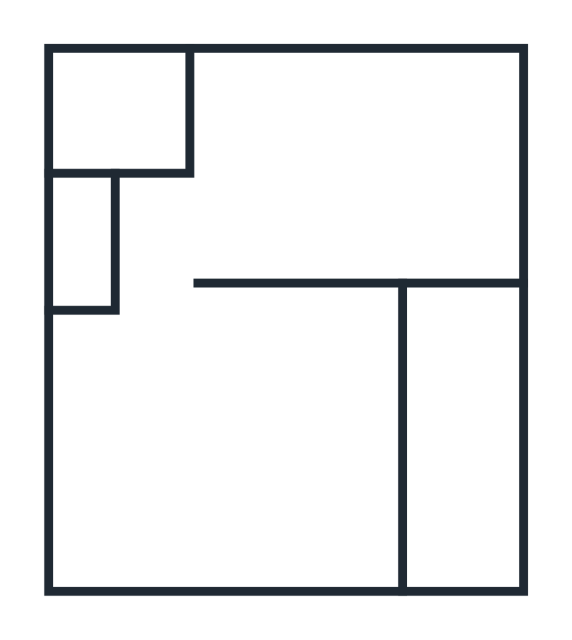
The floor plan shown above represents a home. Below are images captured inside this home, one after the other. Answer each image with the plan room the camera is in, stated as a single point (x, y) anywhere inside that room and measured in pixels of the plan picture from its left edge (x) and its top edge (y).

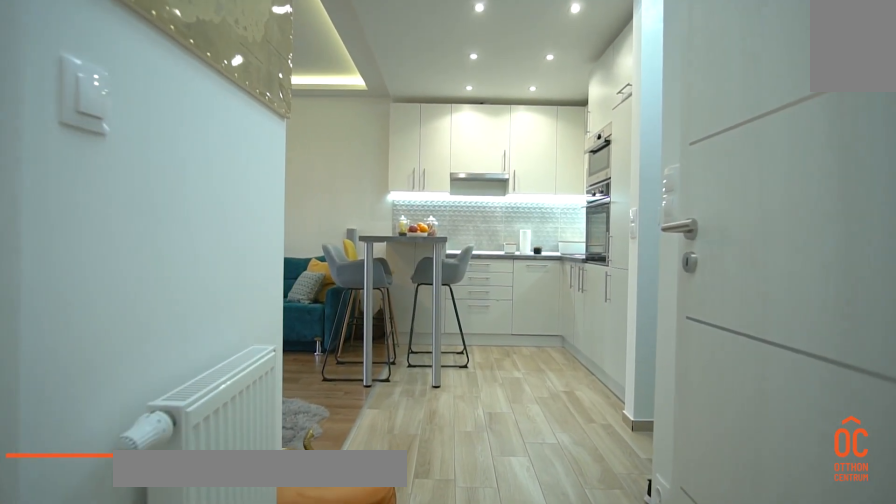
(213, 467)
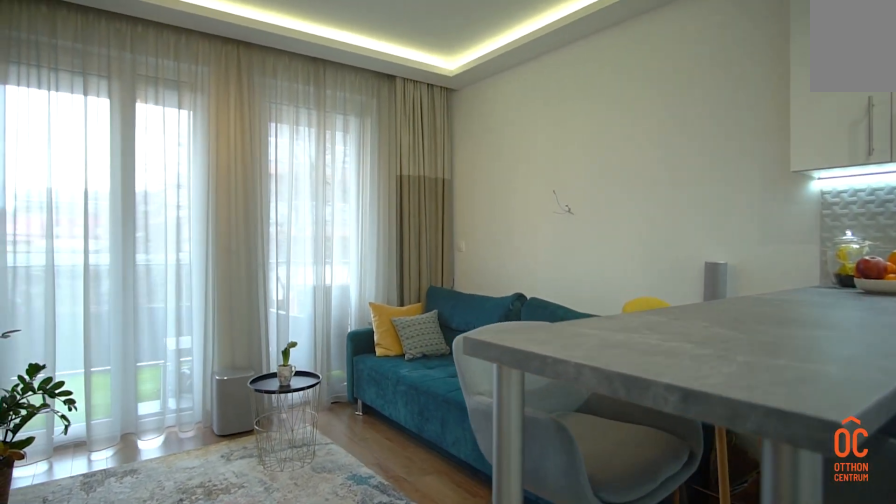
(214, 467)
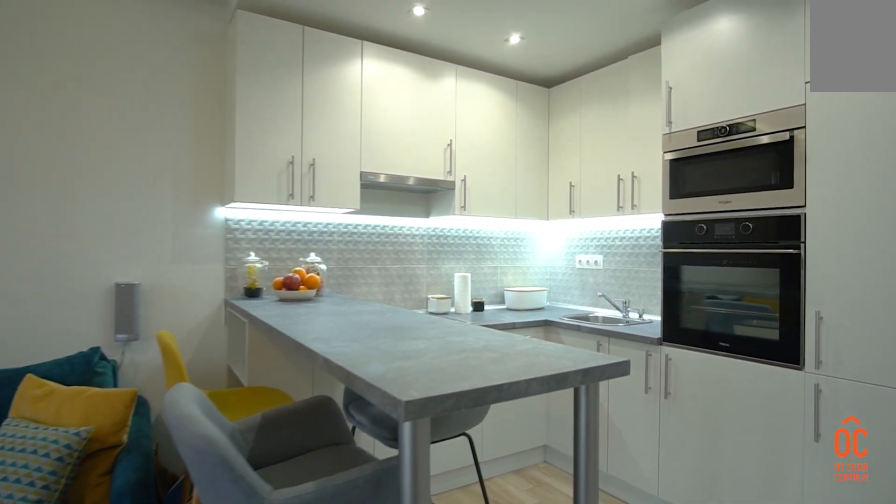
(214, 468)
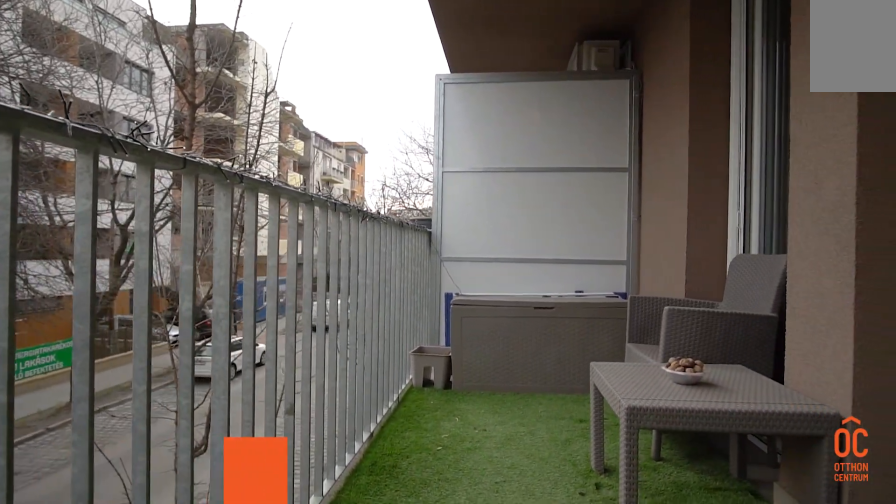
(467, 431)
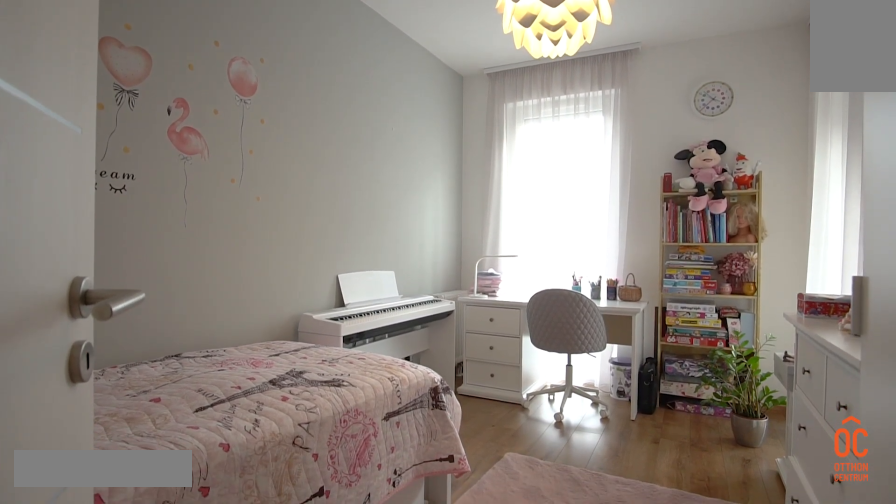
(367, 168)
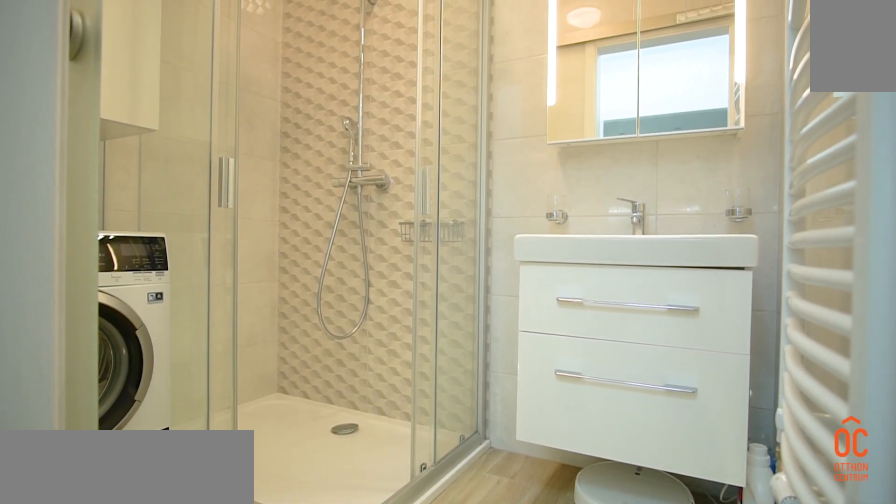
(114, 116)
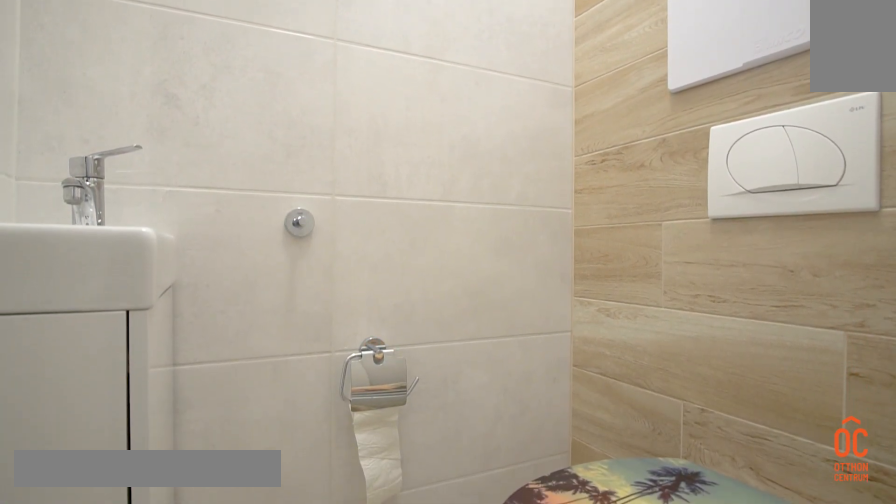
(95, 246)
